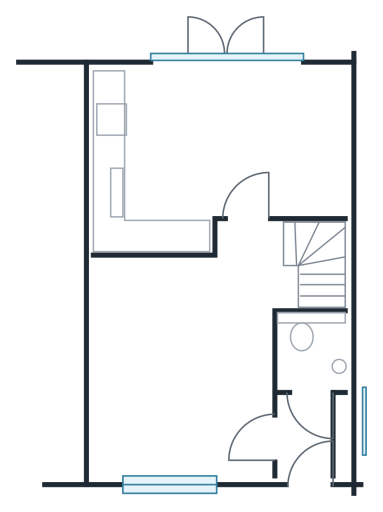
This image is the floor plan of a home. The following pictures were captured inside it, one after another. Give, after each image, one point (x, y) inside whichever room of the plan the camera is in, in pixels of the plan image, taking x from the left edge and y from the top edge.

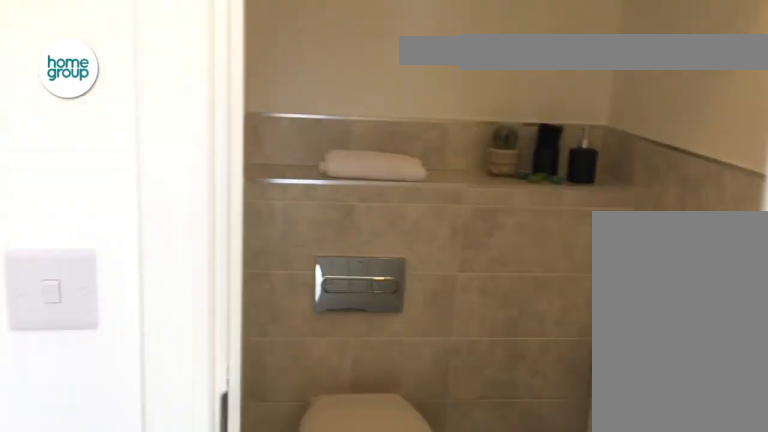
(312, 351)
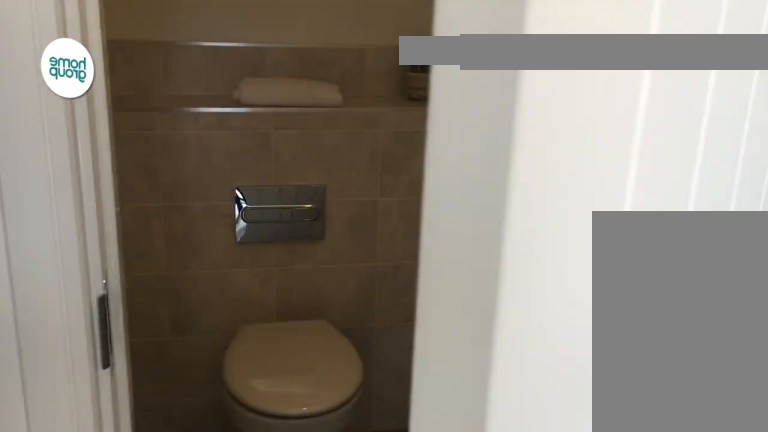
(312, 351)
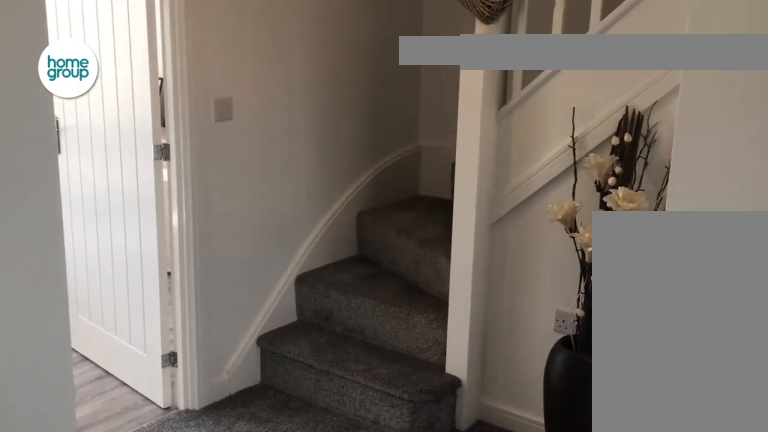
(183, 356)
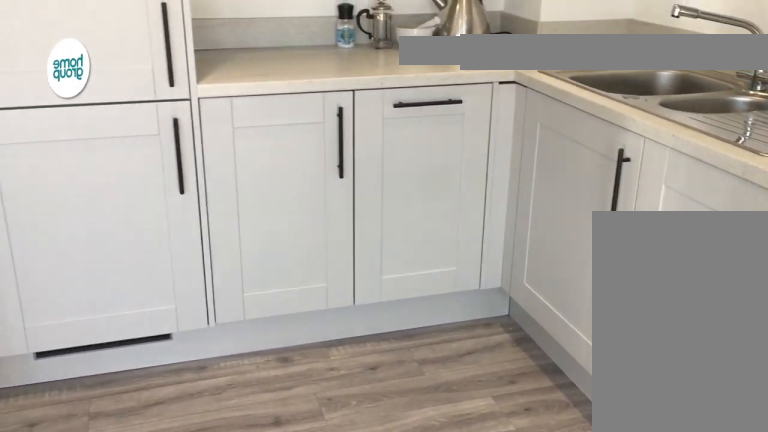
(220, 150)
